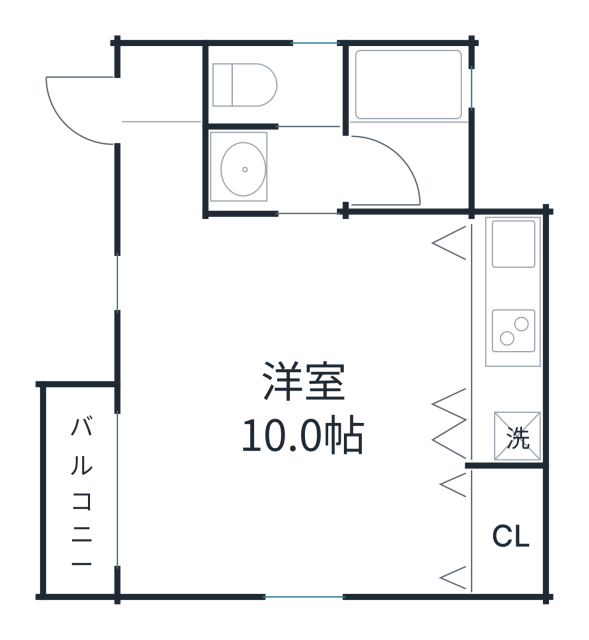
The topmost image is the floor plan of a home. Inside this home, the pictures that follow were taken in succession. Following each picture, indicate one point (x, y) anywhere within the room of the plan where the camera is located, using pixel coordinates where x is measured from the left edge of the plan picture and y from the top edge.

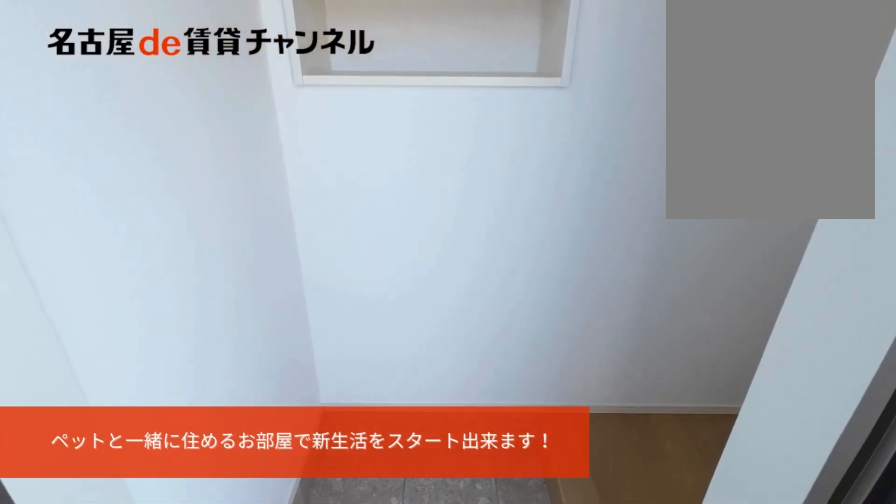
(160, 95)
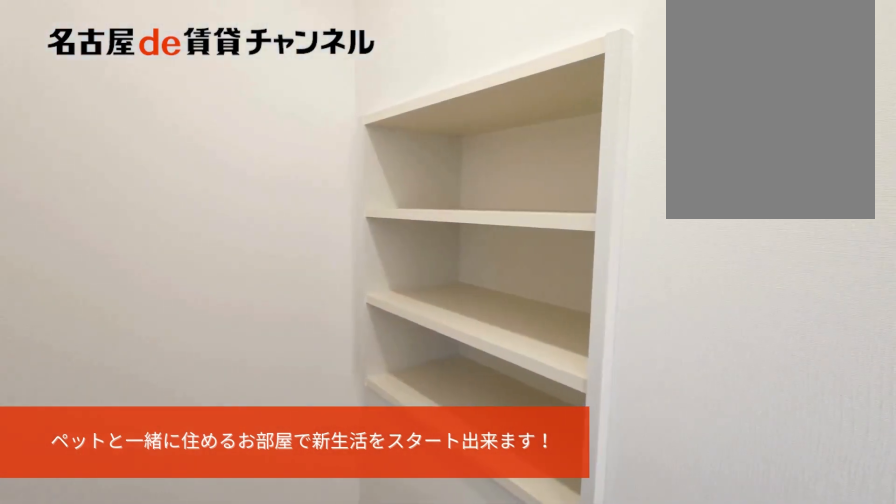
(160, 95)
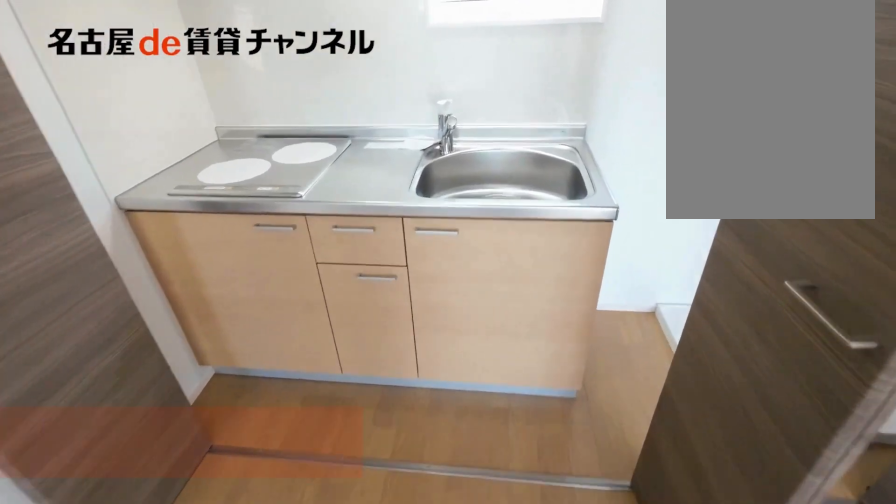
(505, 339)
